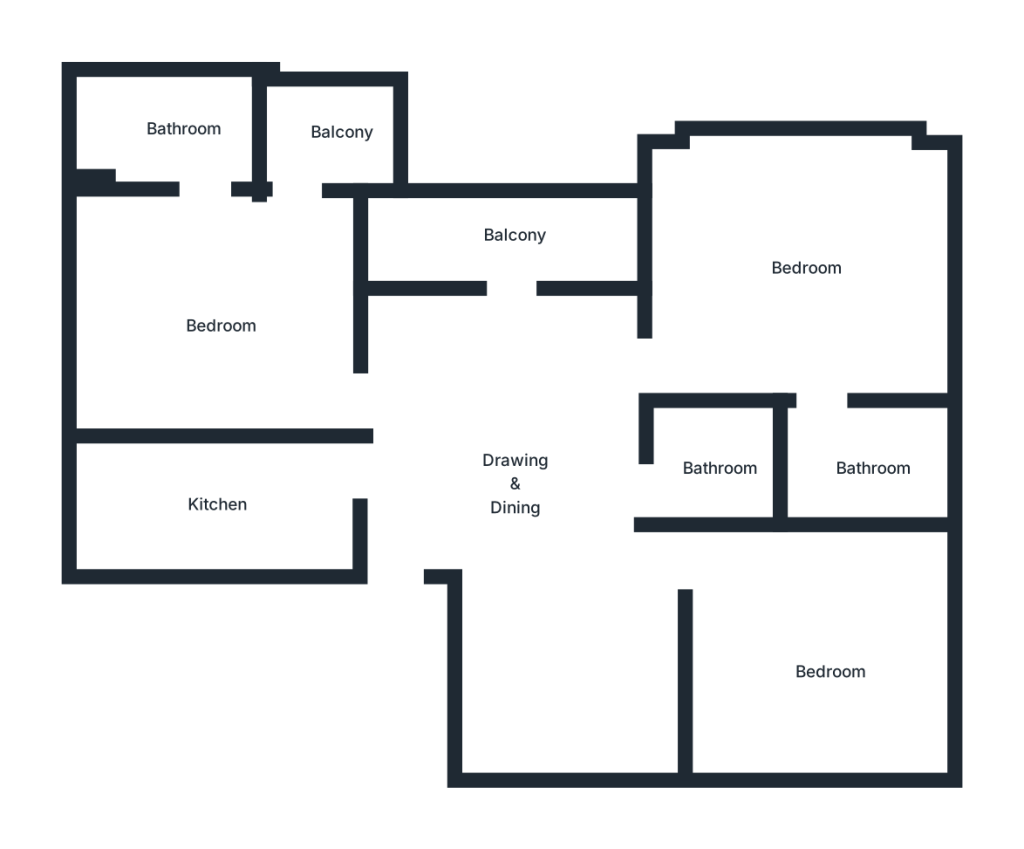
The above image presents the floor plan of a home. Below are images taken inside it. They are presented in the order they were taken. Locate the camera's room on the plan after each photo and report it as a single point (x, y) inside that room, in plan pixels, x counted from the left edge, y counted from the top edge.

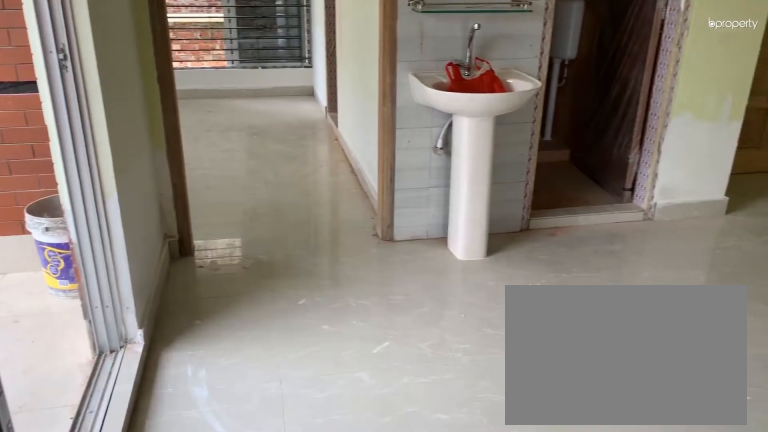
(517, 500)
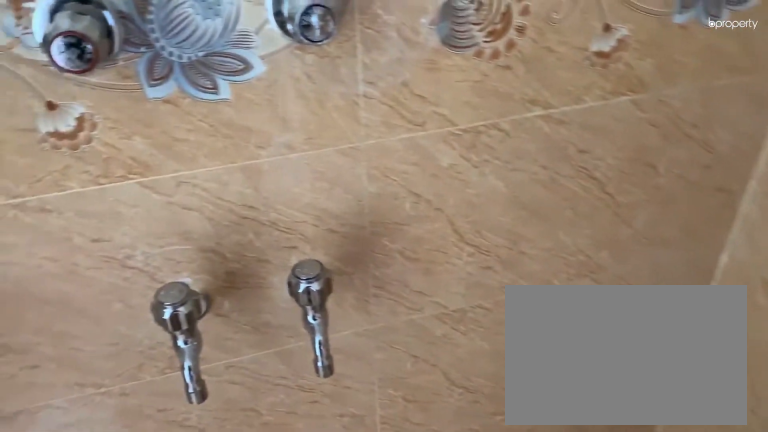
(722, 466)
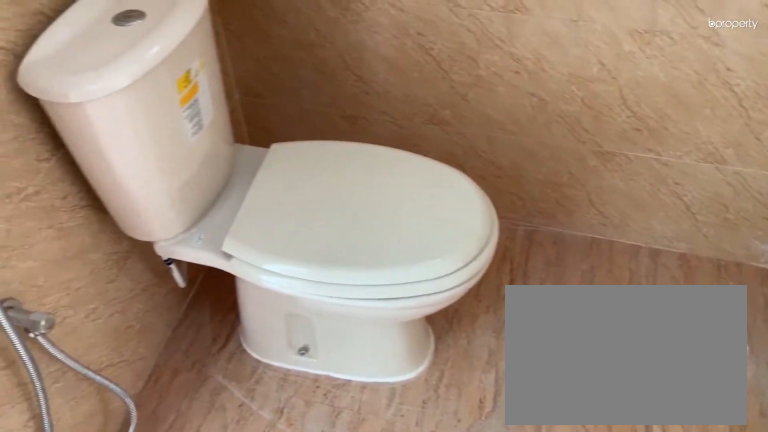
(872, 460)
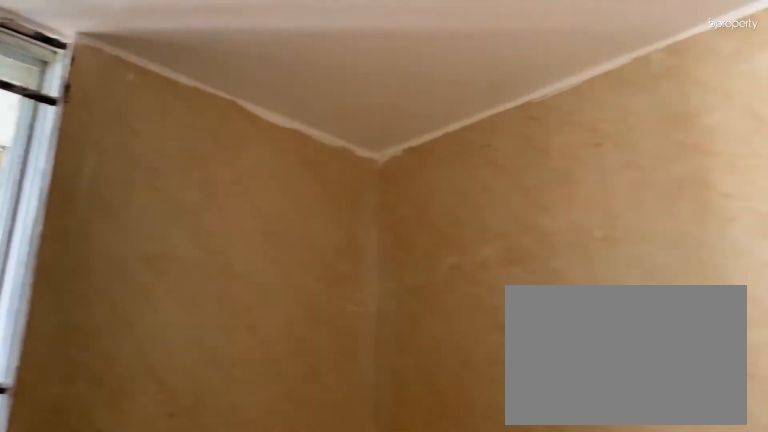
(872, 460)
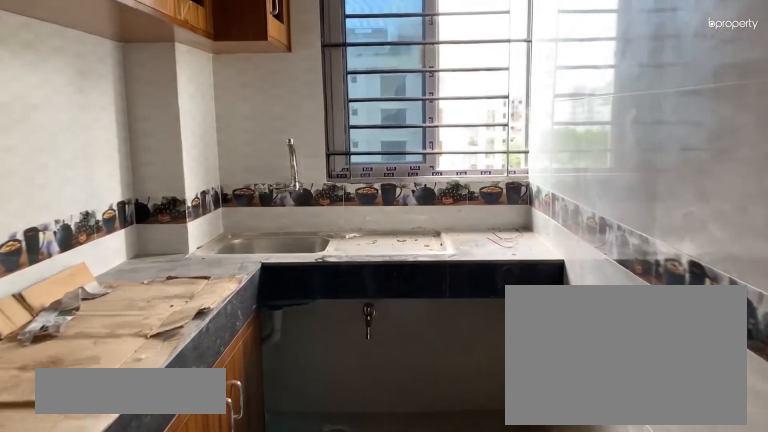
(217, 503)
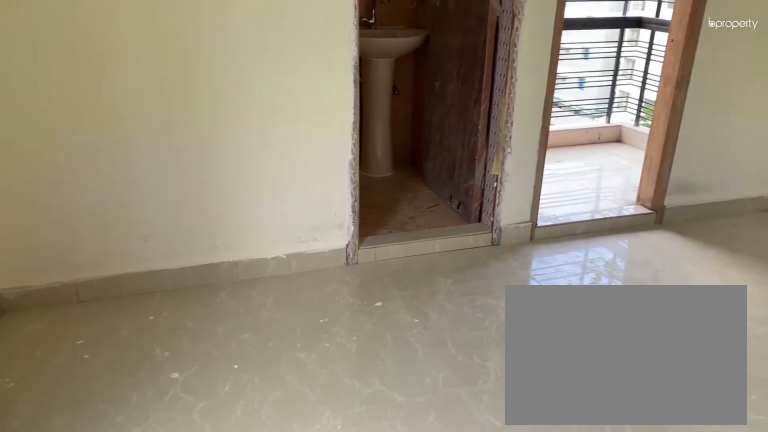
(222, 328)
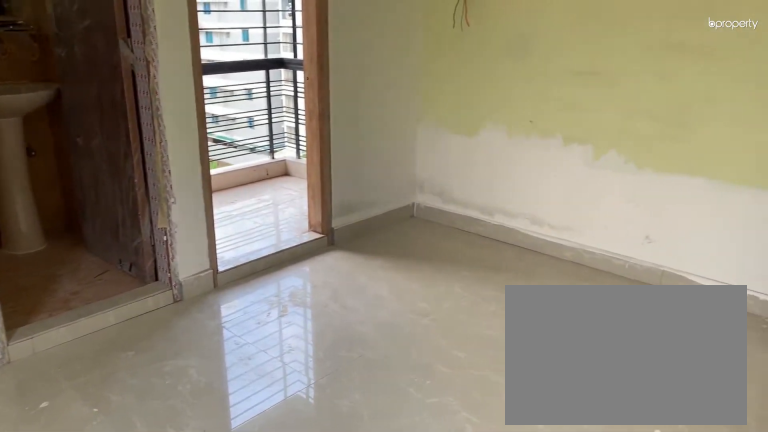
(222, 328)
